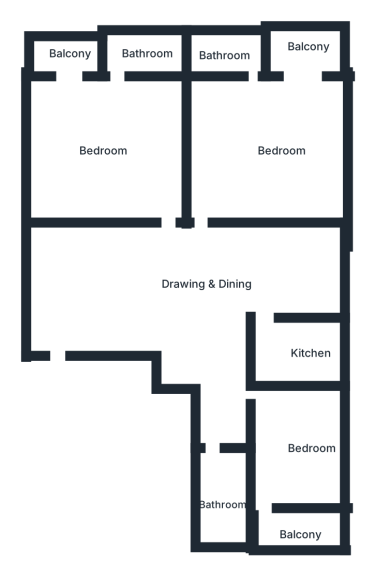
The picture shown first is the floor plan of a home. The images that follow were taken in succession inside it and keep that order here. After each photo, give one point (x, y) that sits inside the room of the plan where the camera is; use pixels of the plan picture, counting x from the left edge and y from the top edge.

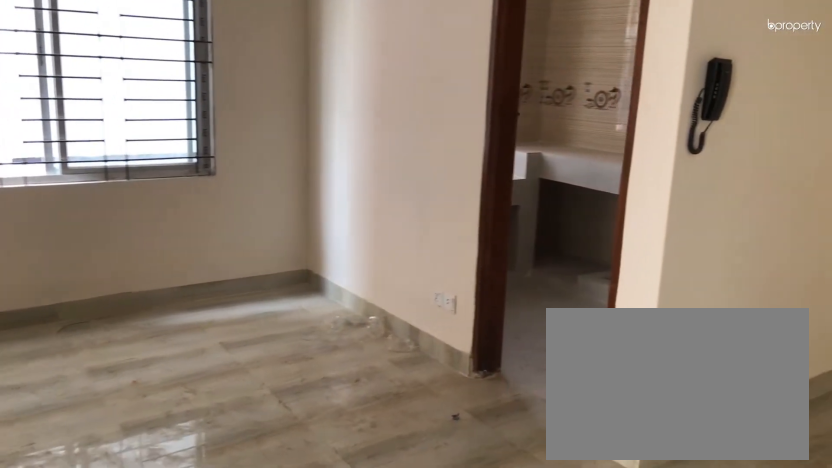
(177, 290)
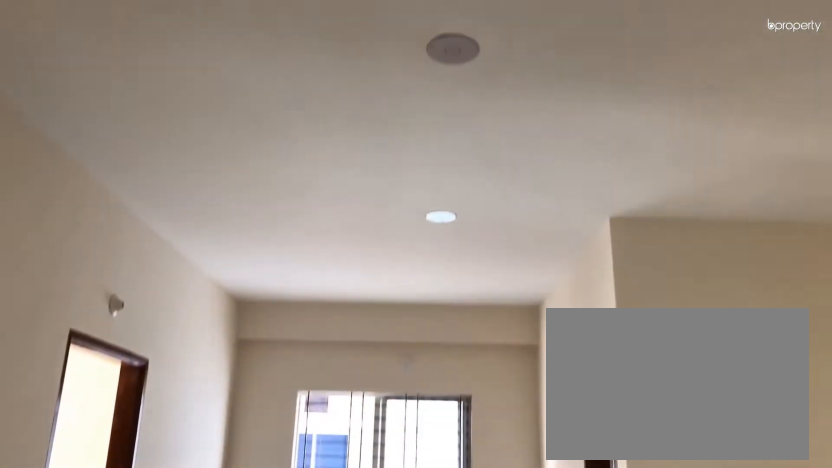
(177, 290)
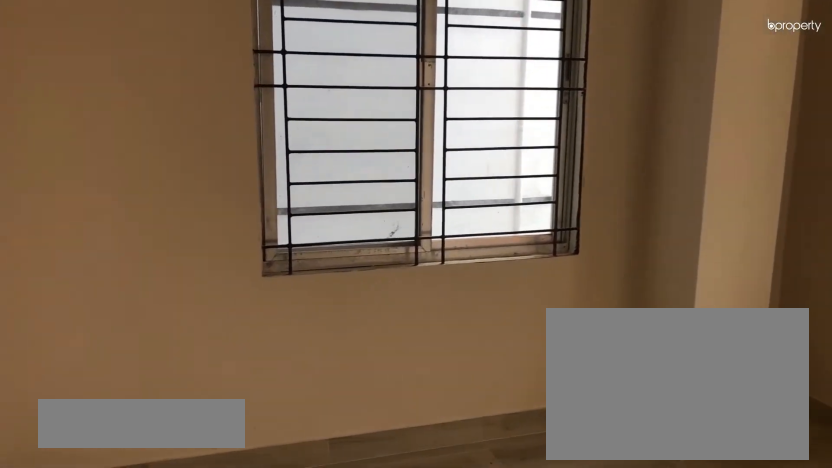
(310, 448)
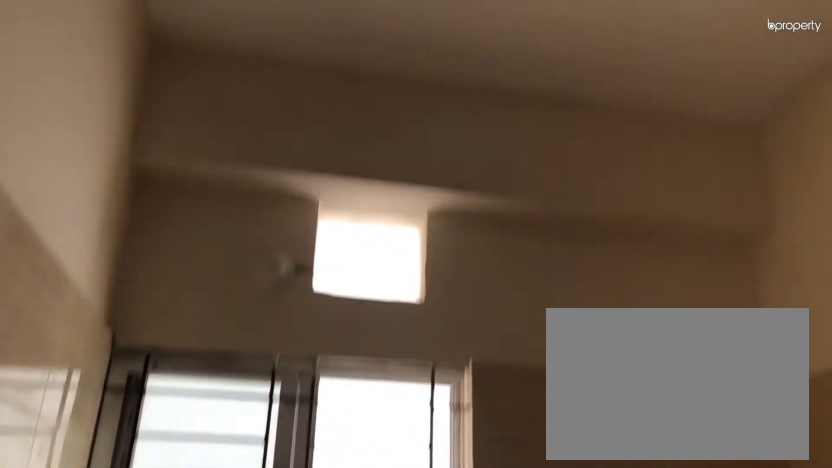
(308, 362)
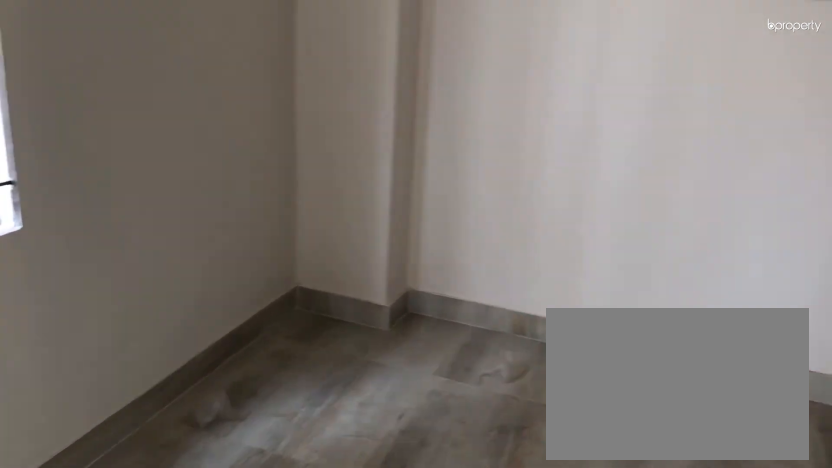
(290, 148)
